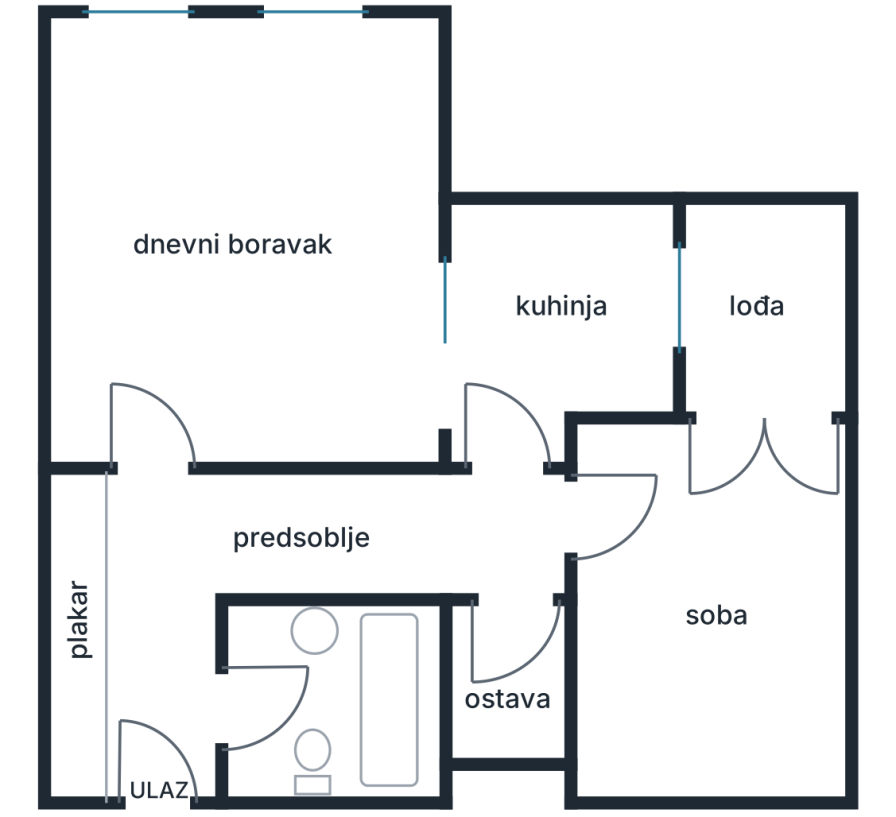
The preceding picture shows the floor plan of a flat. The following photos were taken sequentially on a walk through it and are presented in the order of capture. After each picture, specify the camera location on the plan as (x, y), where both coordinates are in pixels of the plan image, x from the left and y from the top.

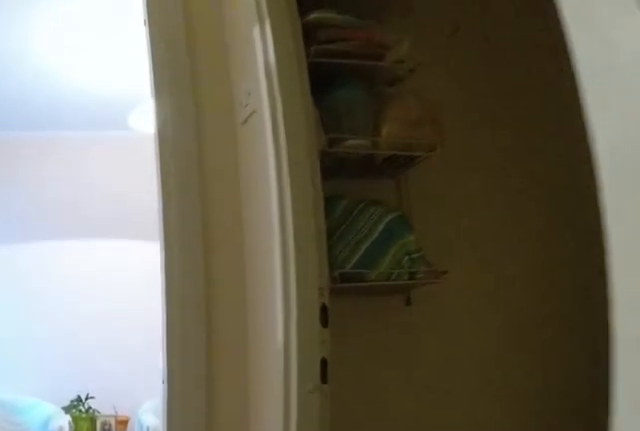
(382, 535)
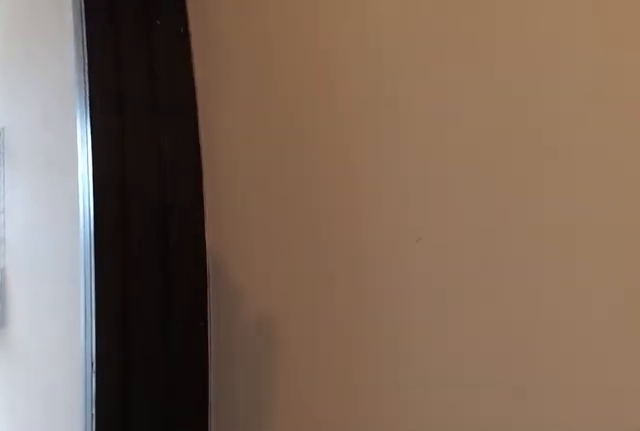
(796, 526)
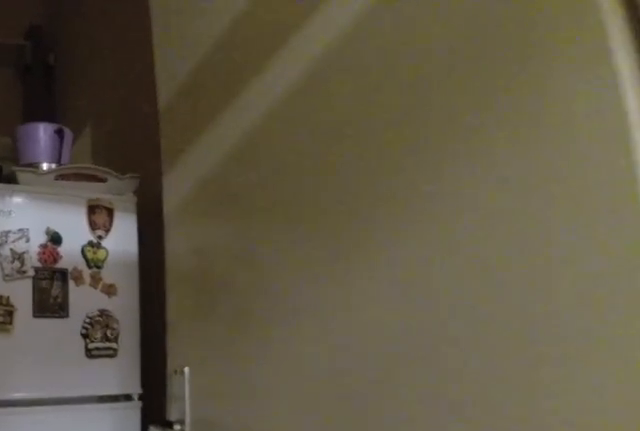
(525, 553)
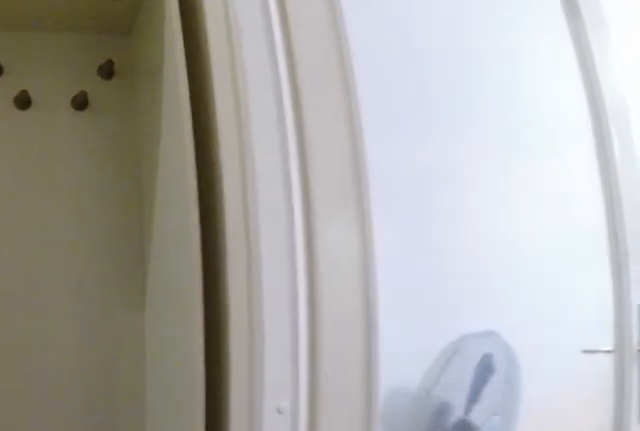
(215, 543)
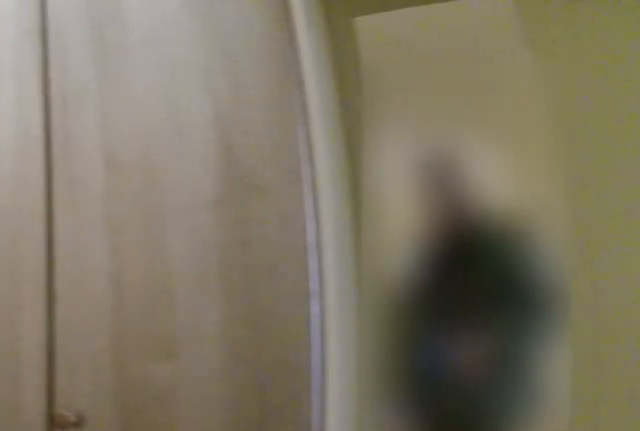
(147, 564)
